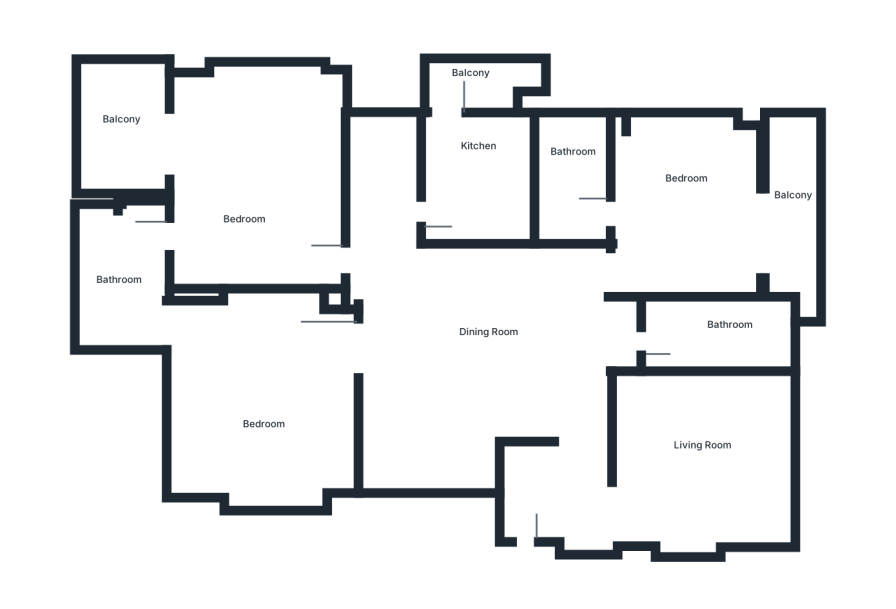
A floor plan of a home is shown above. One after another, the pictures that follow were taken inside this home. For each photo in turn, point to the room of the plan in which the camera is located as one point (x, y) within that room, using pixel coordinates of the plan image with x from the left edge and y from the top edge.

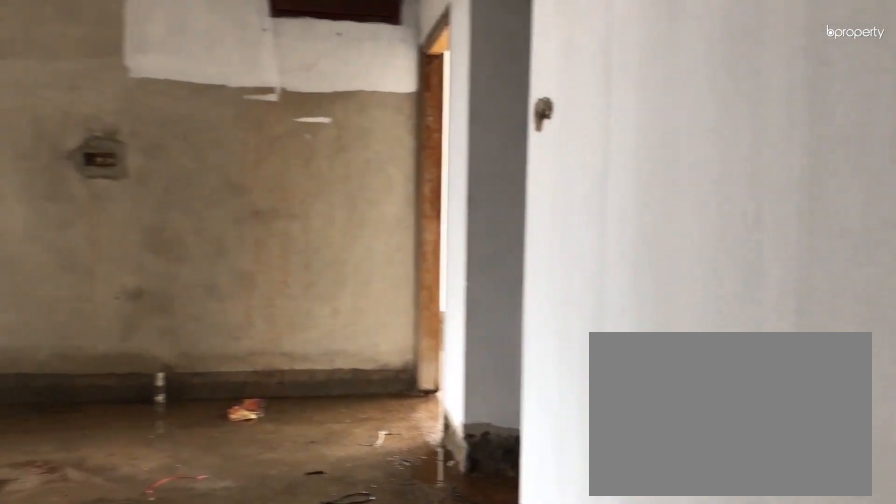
(487, 360)
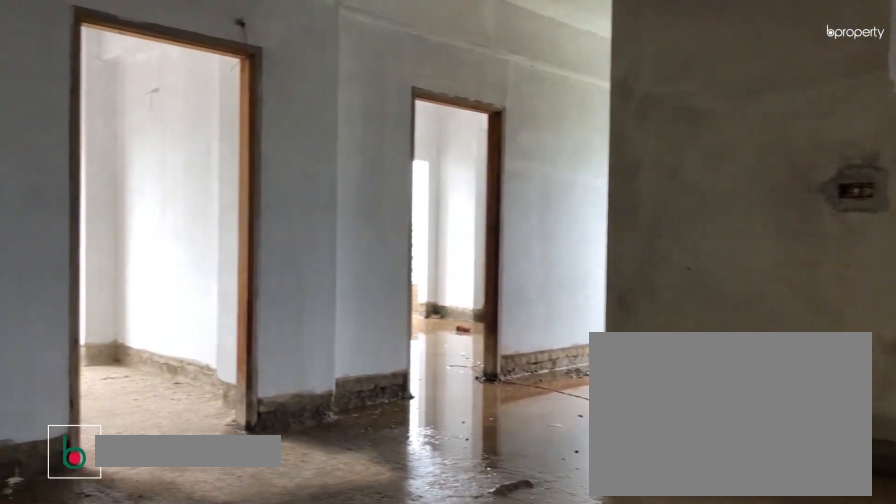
(487, 360)
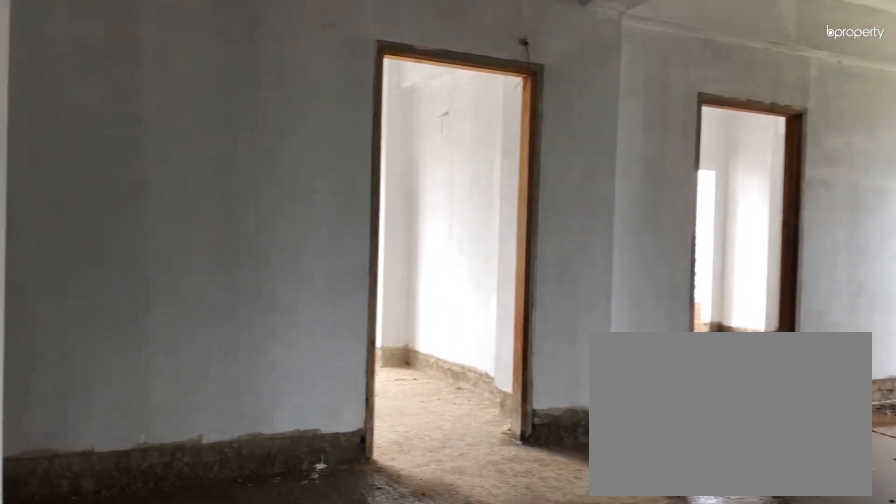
(487, 360)
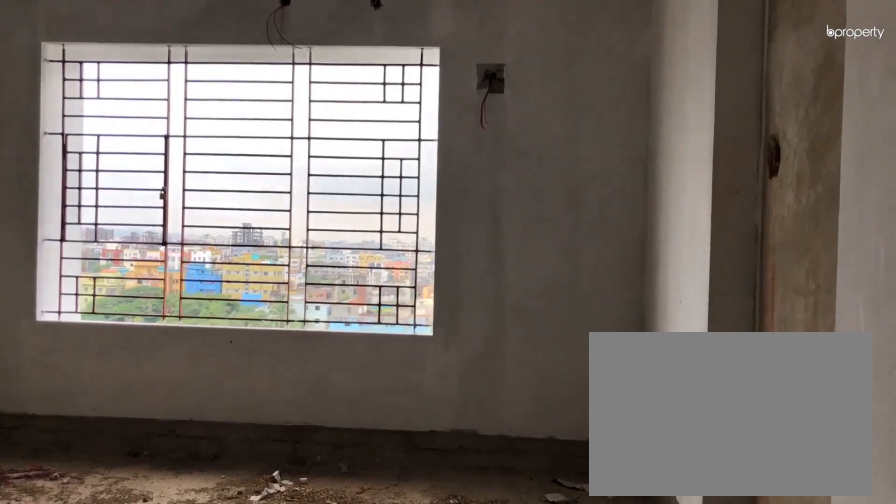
(700, 450)
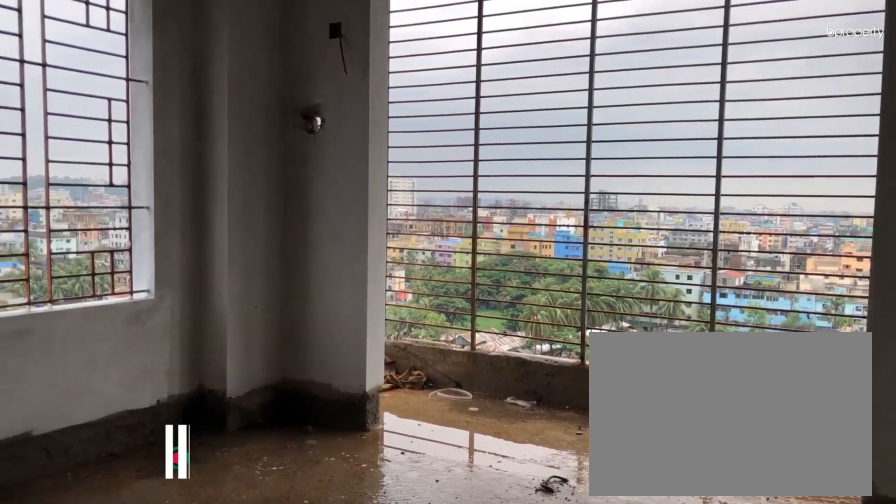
(692, 198)
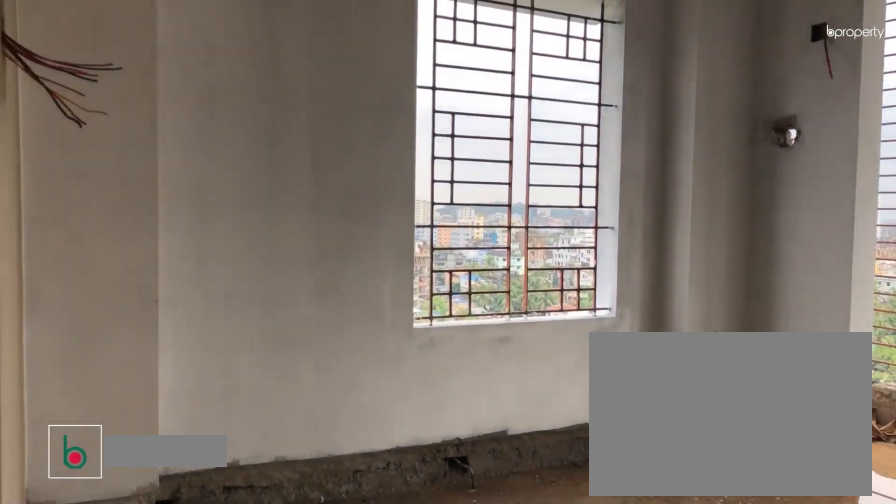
(692, 198)
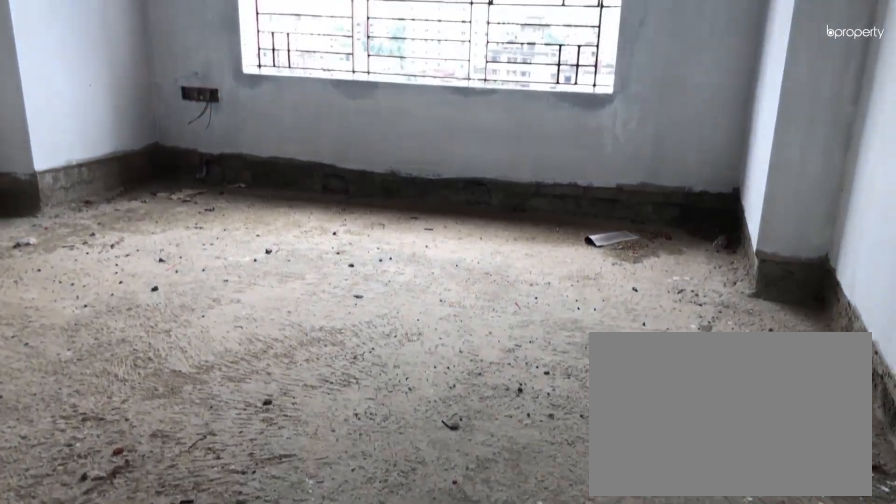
(255, 400)
